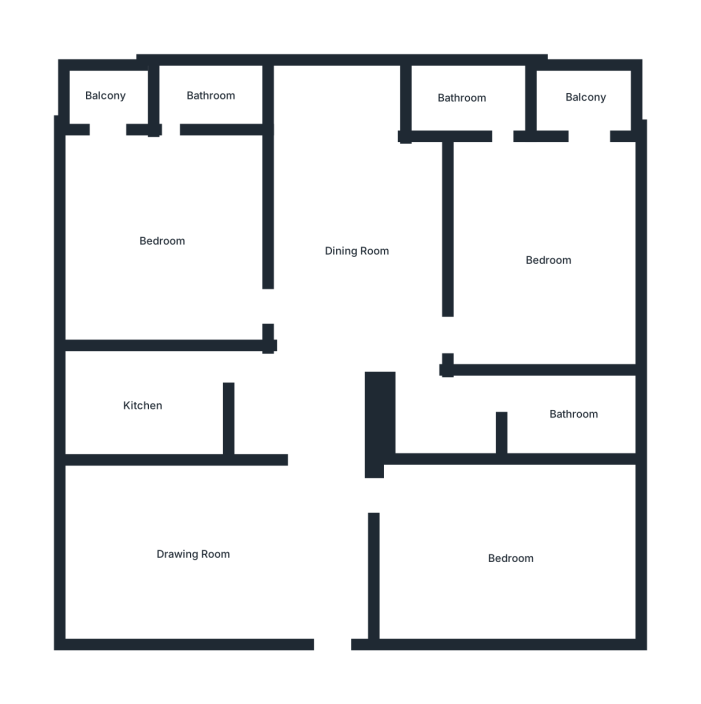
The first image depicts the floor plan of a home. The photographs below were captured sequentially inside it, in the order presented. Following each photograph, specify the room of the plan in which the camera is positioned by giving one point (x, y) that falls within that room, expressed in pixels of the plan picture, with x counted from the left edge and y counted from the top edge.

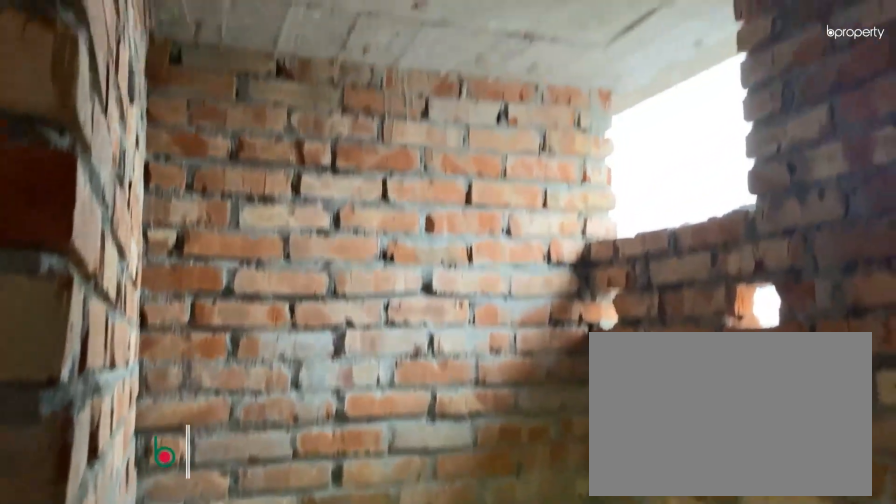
(464, 98)
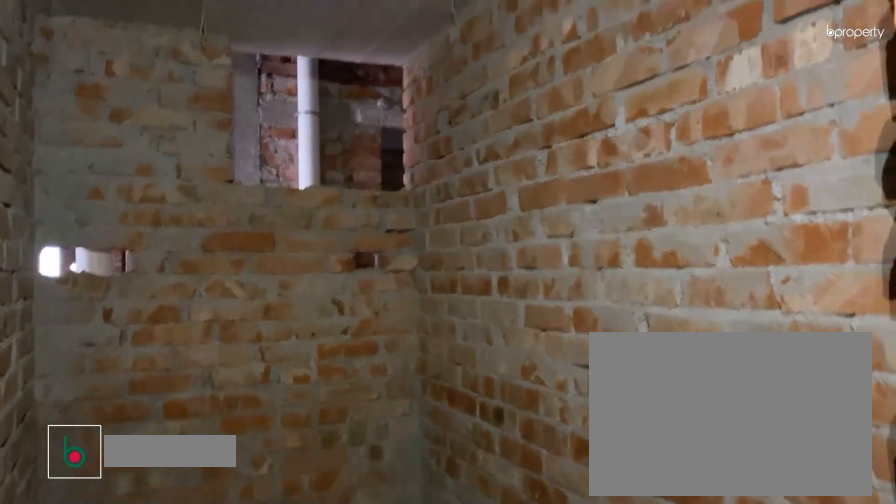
(575, 412)
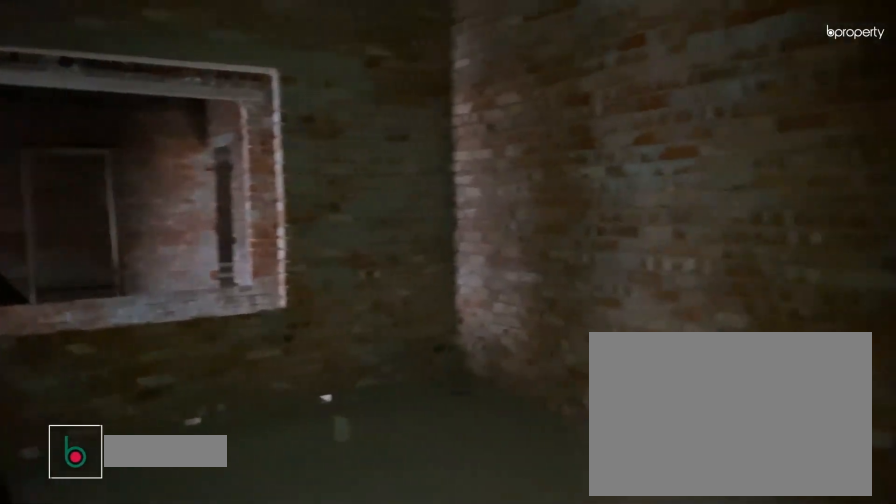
(511, 558)
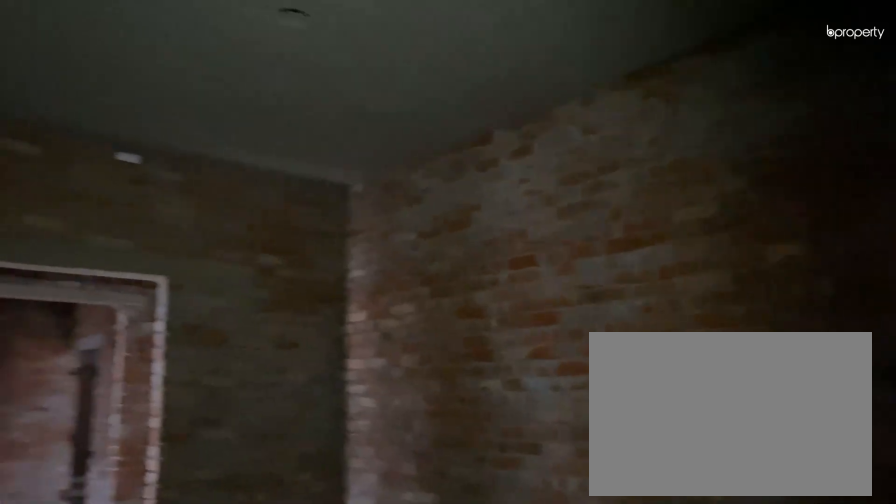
(511, 558)
